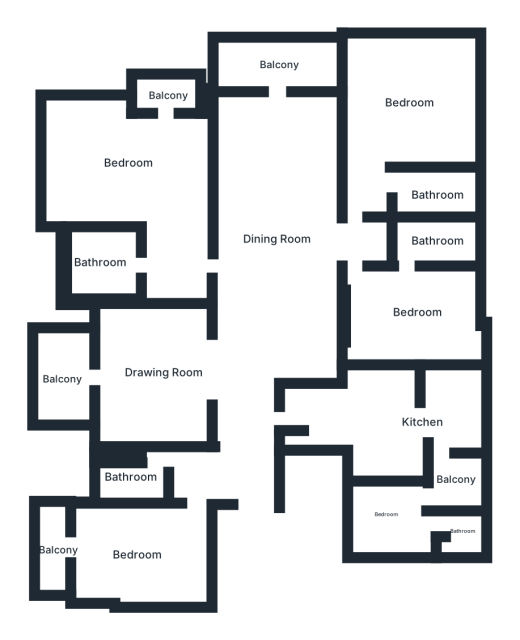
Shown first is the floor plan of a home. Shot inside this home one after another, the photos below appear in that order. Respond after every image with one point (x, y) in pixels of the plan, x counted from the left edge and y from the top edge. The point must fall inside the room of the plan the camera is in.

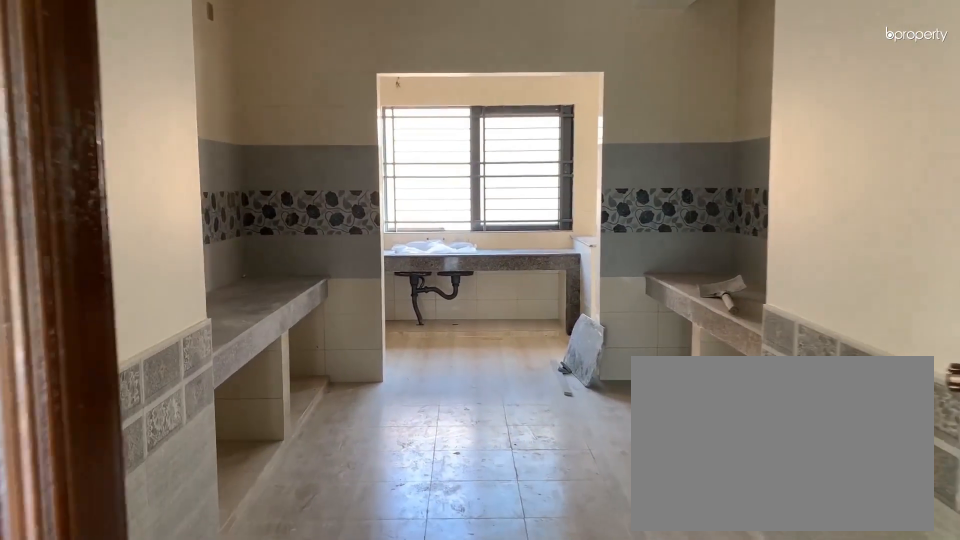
(422, 427)
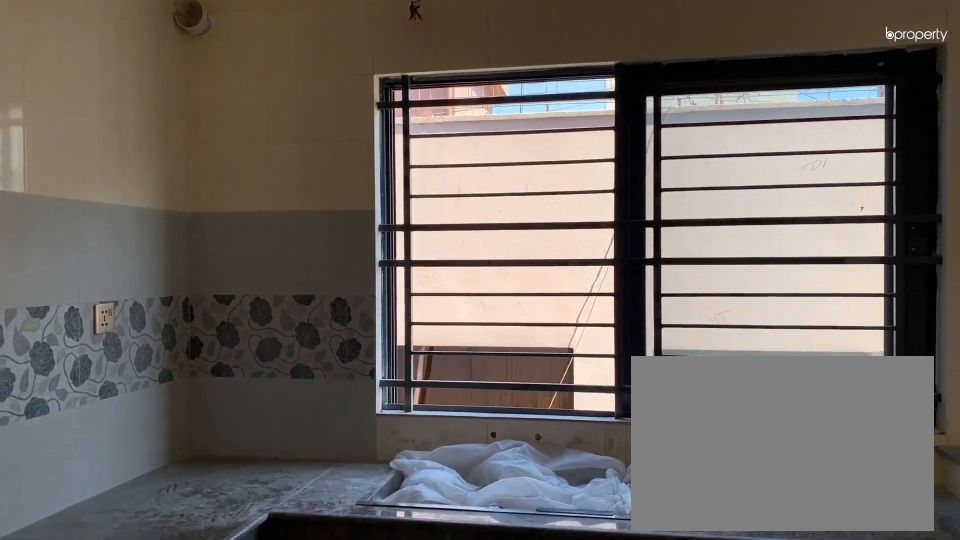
(422, 427)
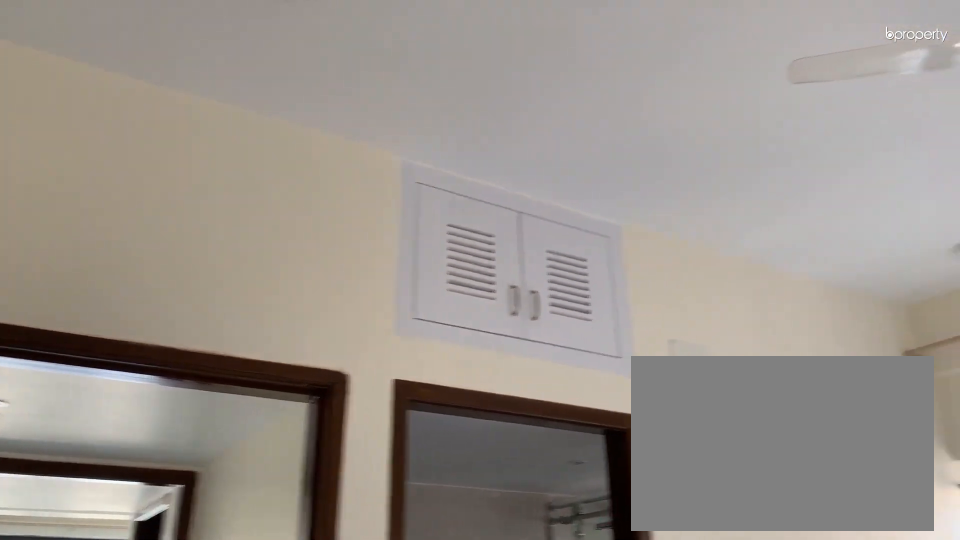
(418, 316)
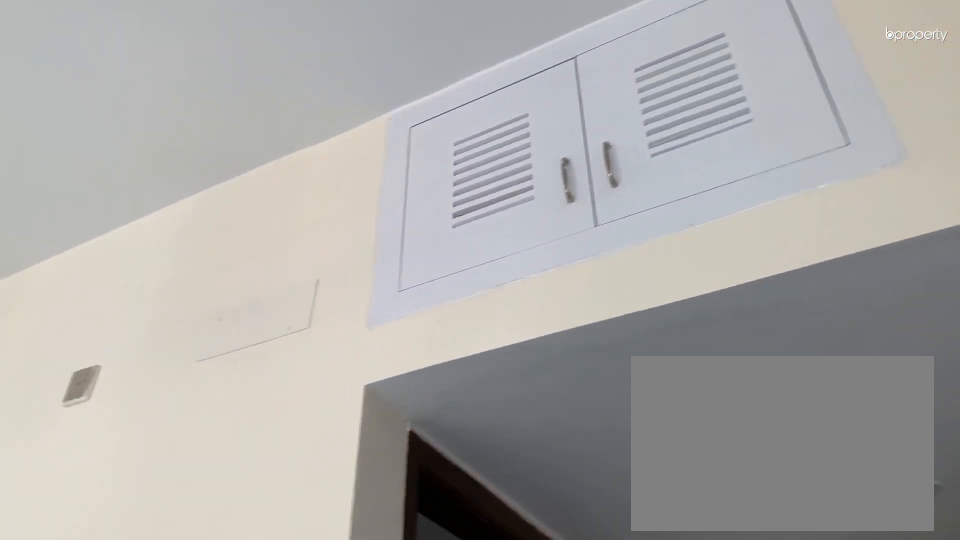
(409, 100)
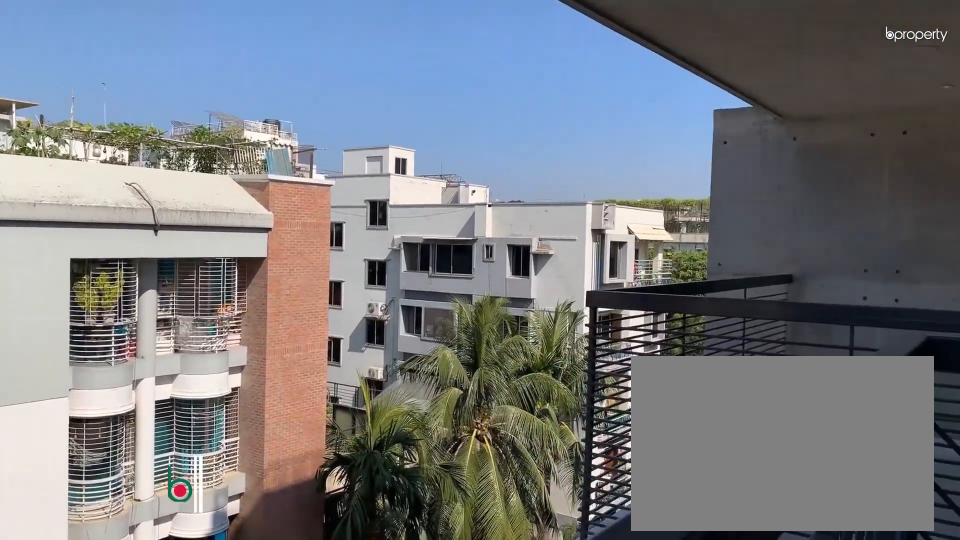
(166, 91)
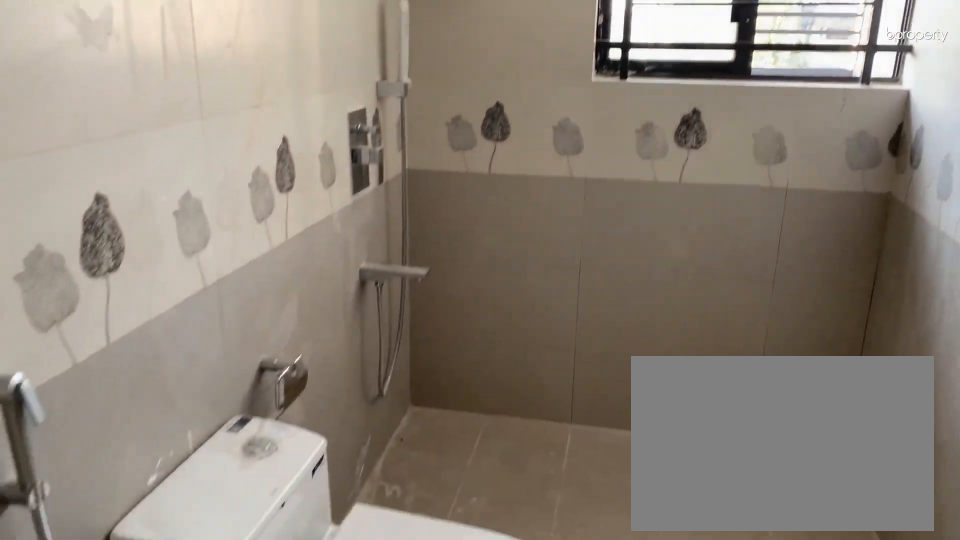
(122, 471)
